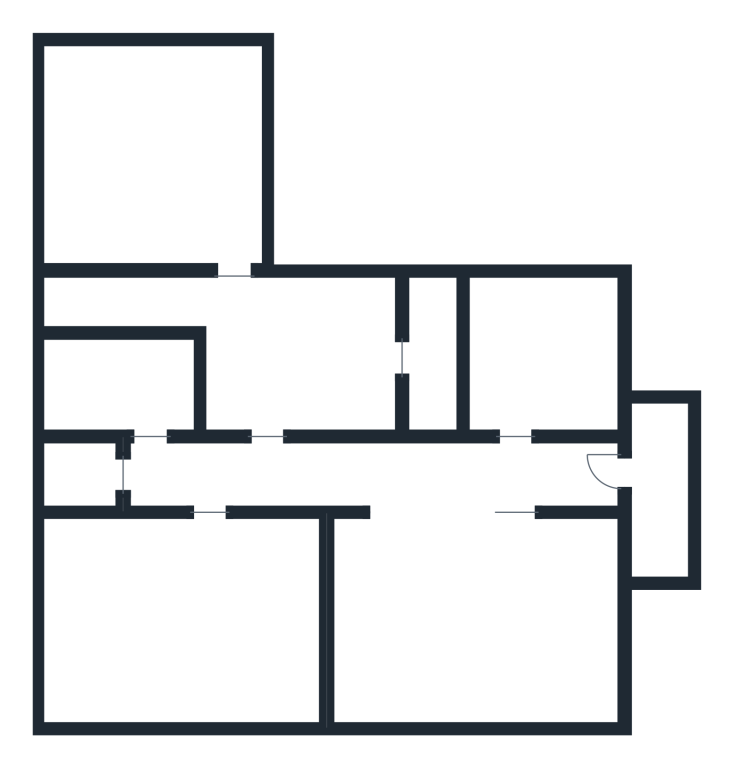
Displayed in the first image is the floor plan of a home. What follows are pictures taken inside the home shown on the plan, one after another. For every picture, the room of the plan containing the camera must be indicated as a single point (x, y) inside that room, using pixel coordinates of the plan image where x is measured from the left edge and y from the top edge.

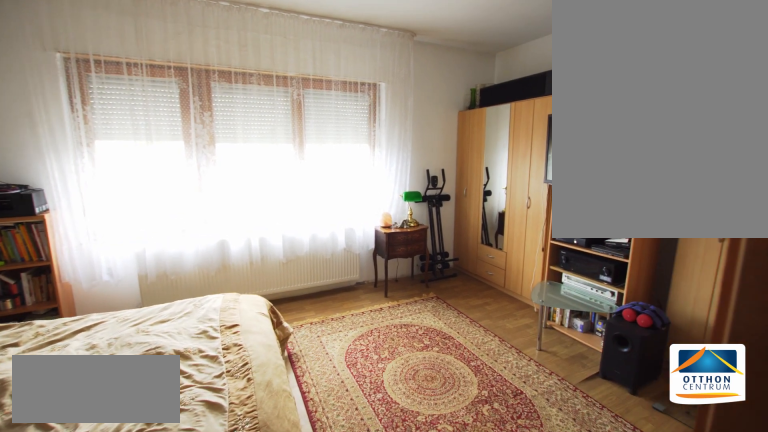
(481, 616)
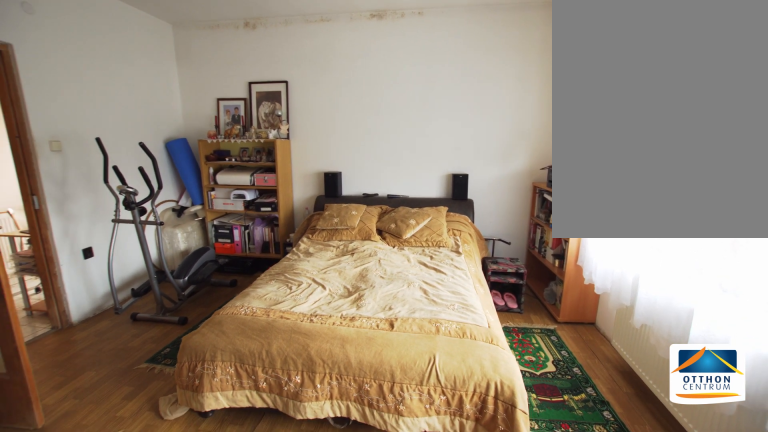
(481, 615)
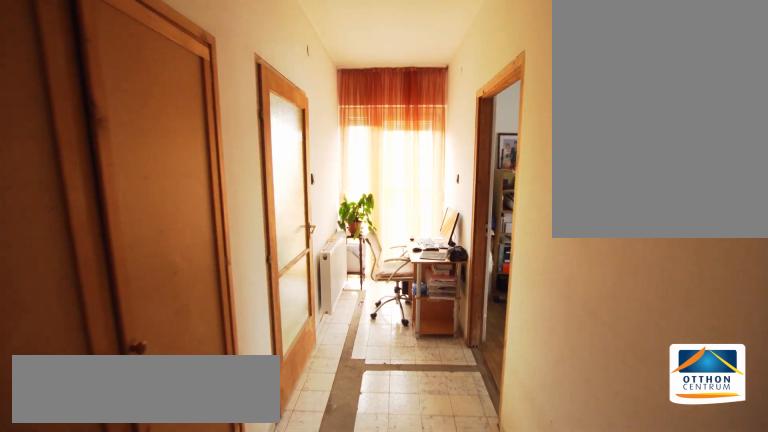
(548, 479)
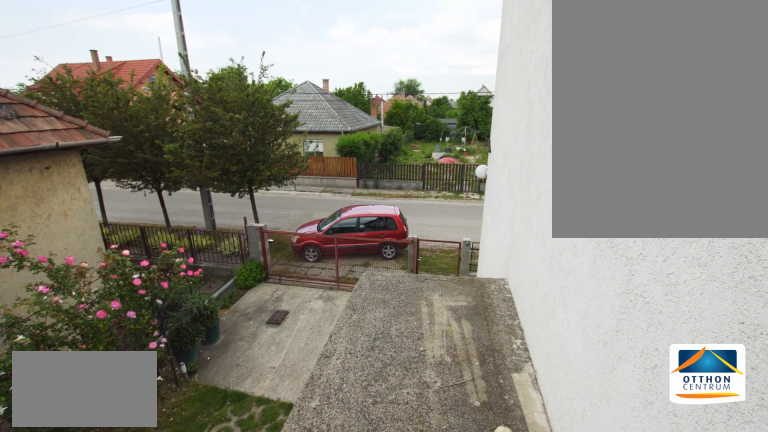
(662, 480)
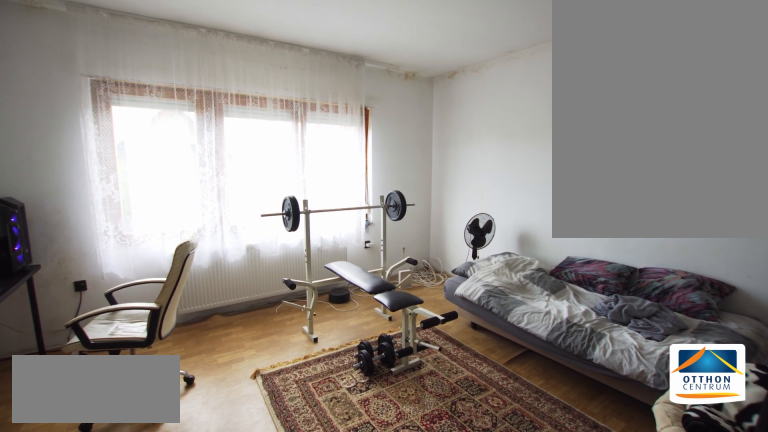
(176, 624)
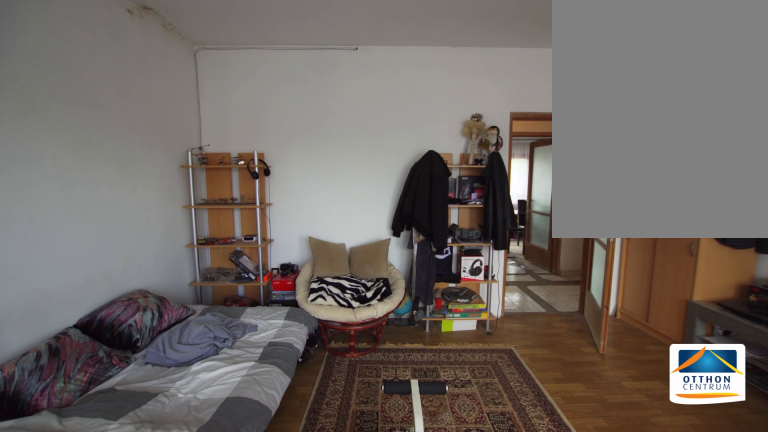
(176, 624)
